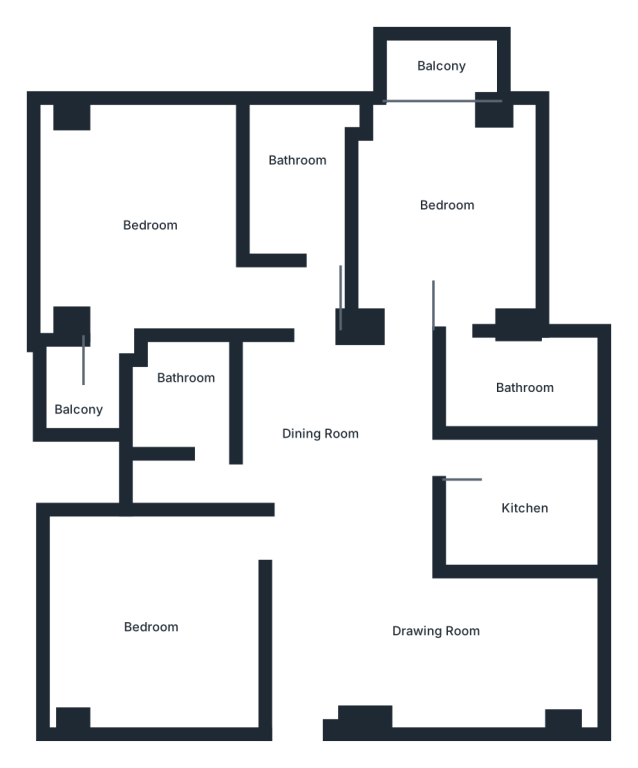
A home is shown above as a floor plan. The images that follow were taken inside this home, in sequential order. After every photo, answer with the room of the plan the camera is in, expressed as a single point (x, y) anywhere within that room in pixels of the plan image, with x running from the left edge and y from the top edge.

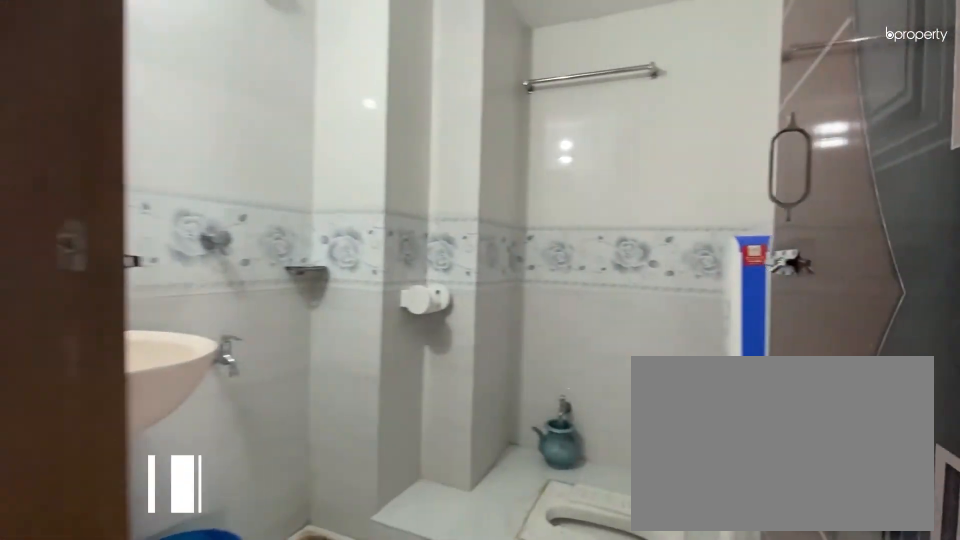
(186, 390)
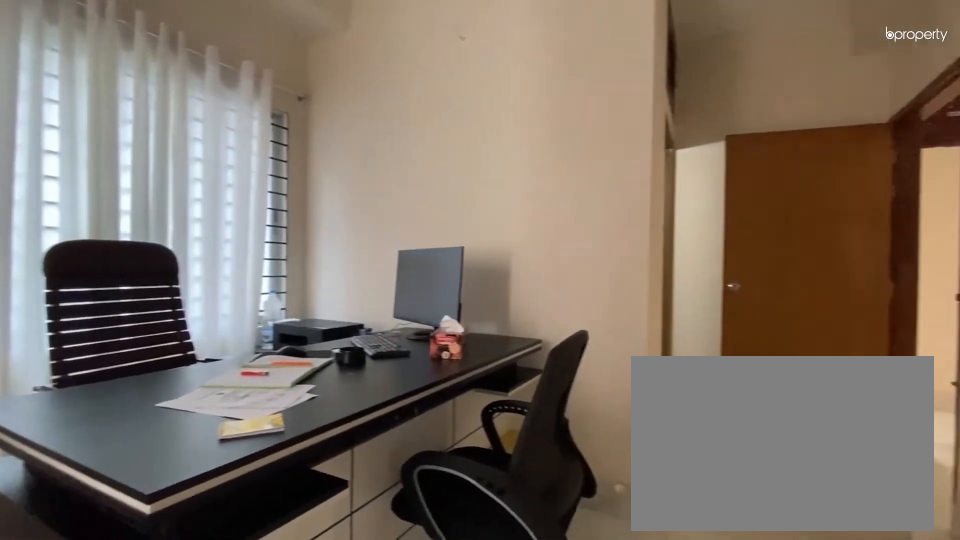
(145, 230)
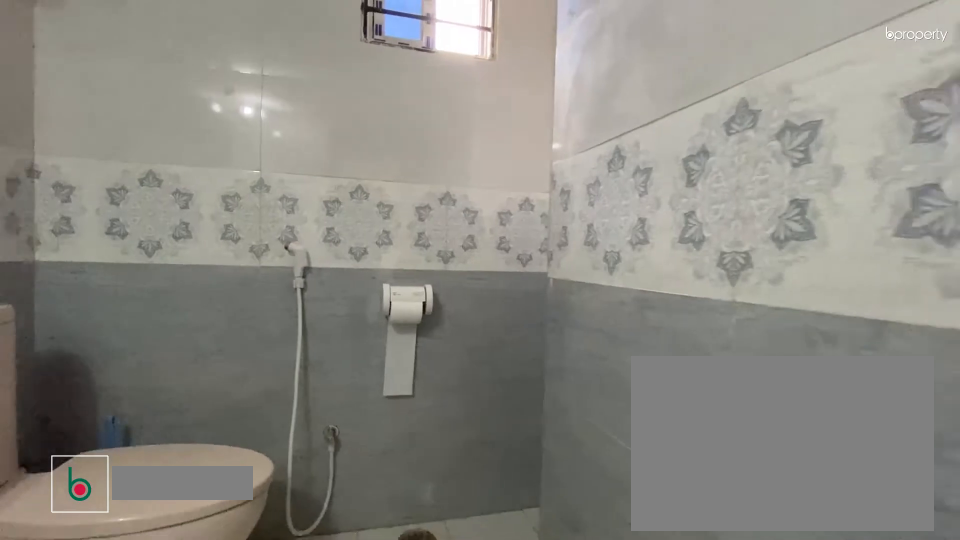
(290, 184)
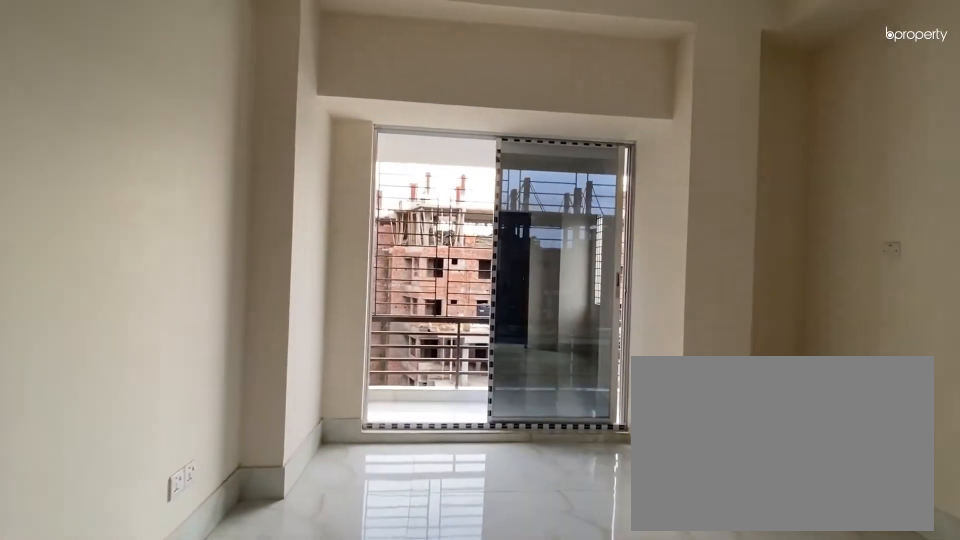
(442, 205)
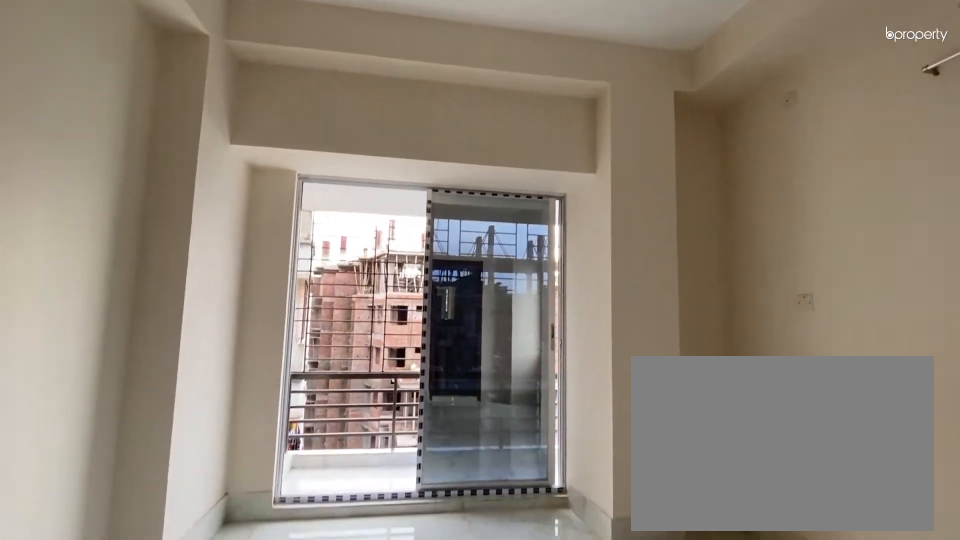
(442, 205)
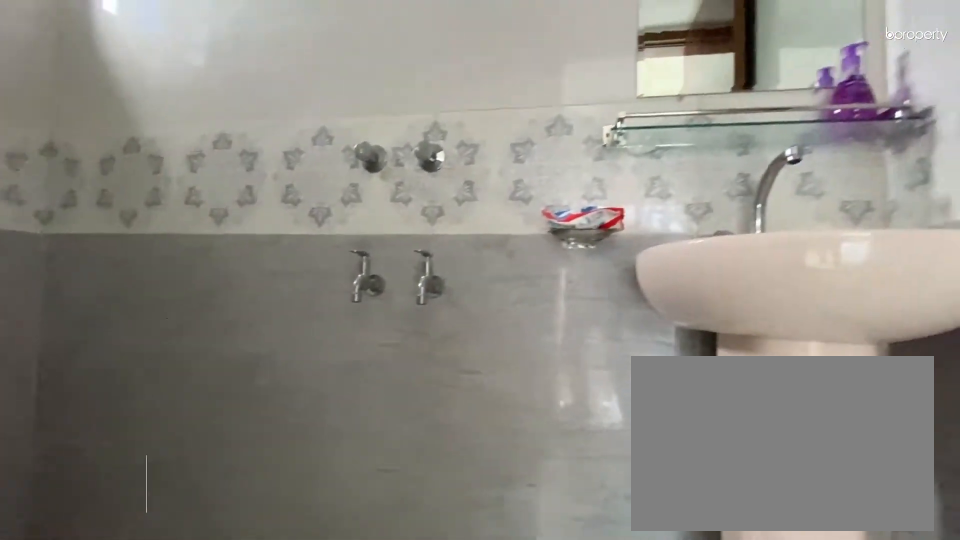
(518, 375)
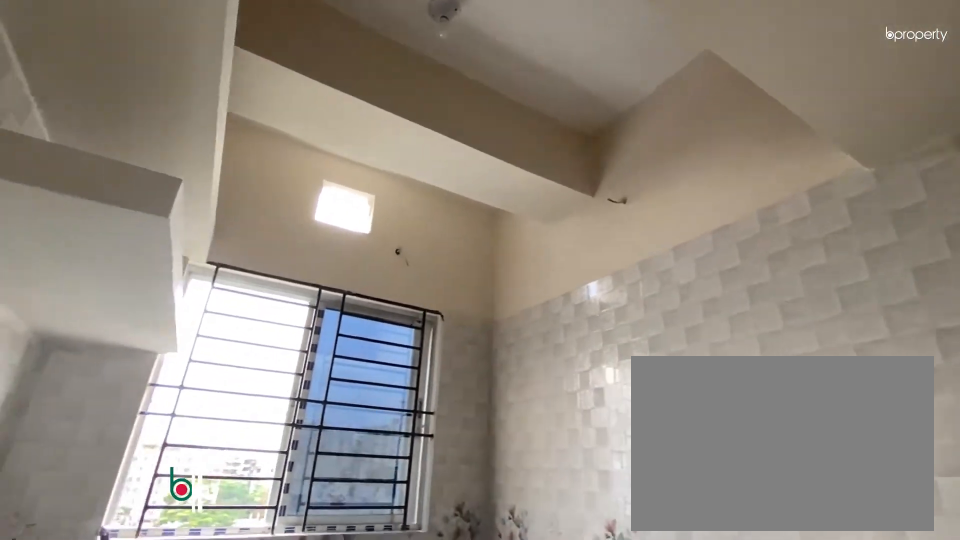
(528, 510)
